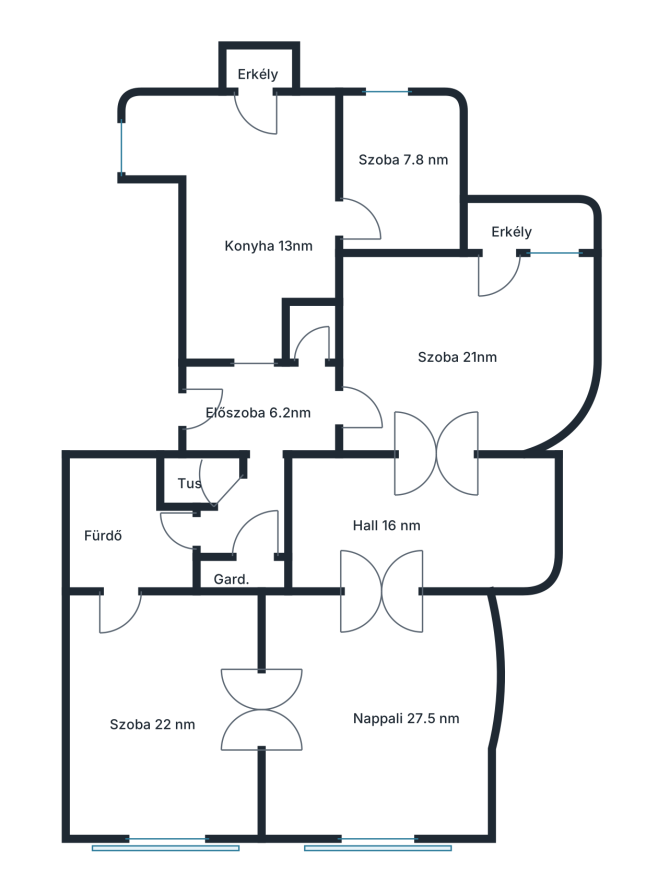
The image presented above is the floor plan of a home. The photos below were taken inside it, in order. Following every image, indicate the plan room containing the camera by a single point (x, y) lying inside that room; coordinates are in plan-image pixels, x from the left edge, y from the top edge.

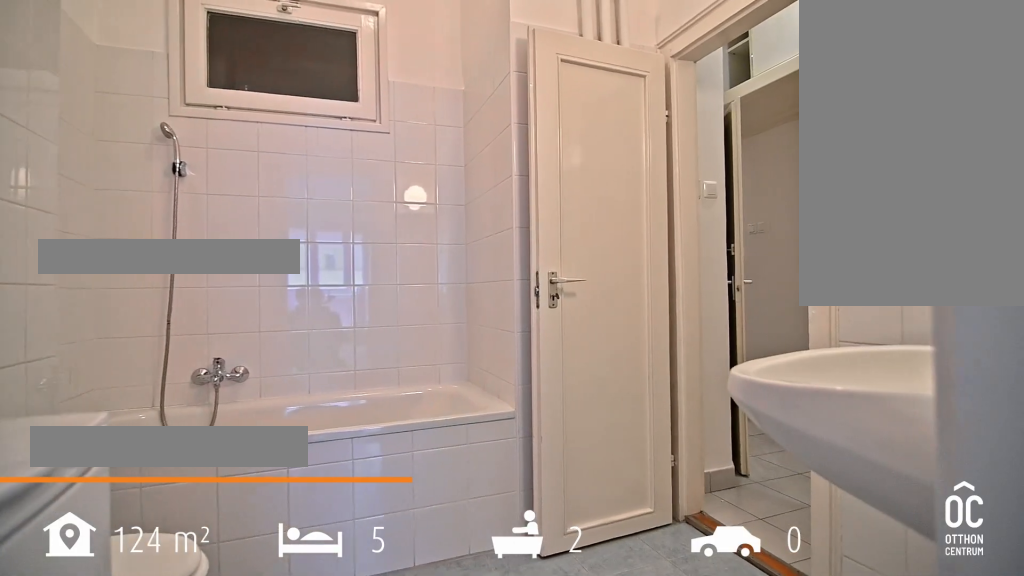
(124, 531)
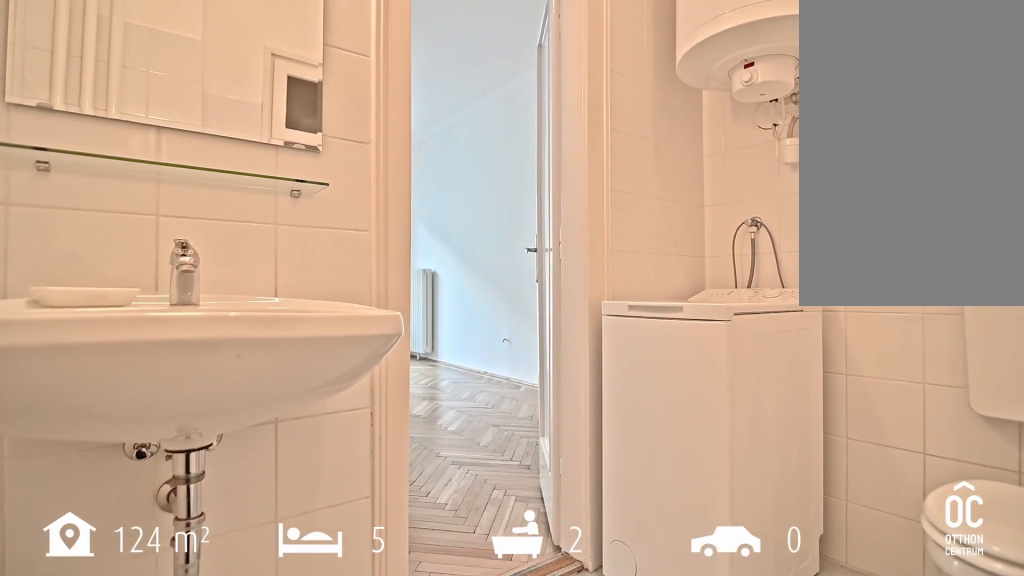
(124, 530)
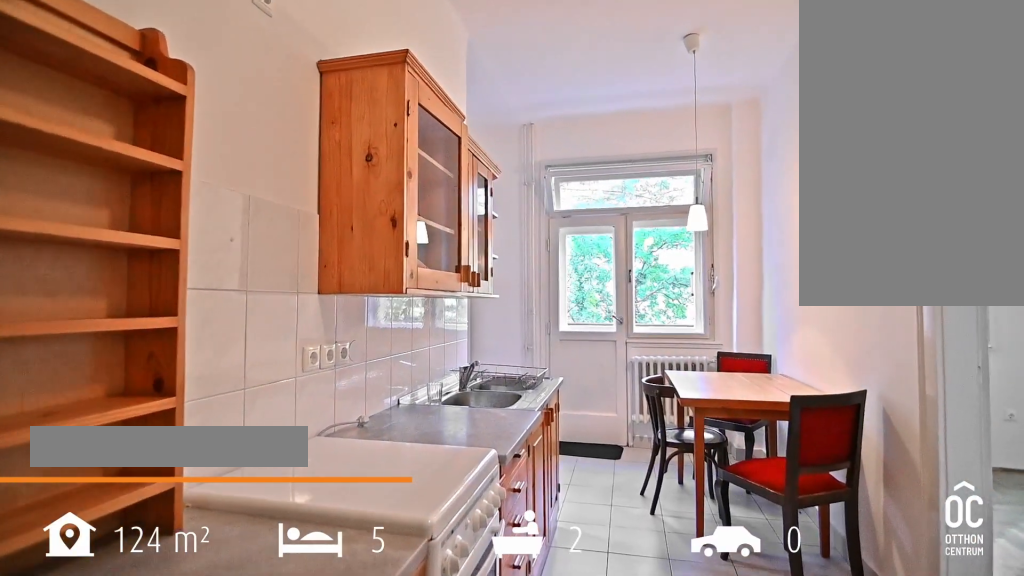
(266, 236)
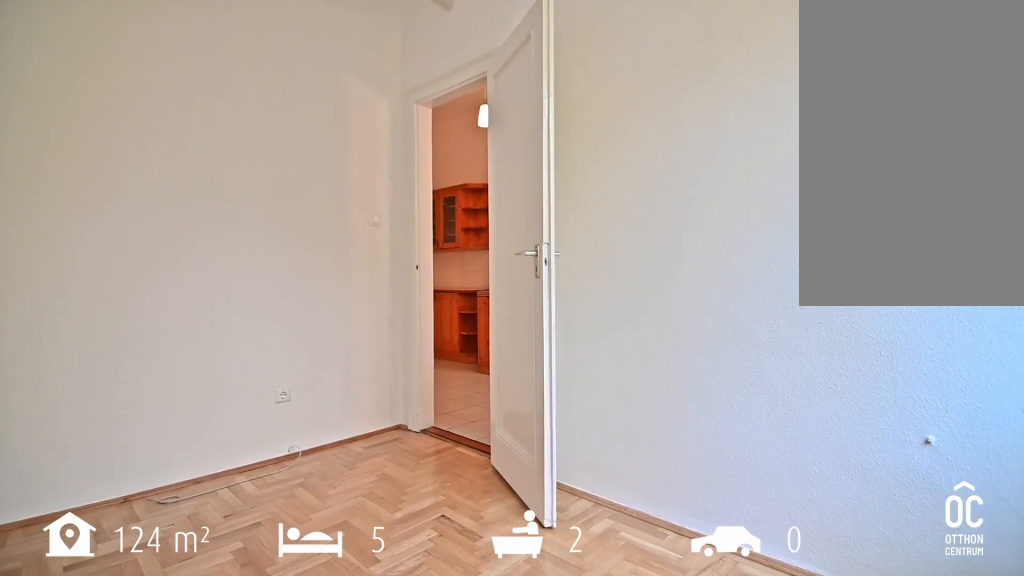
(400, 179)
